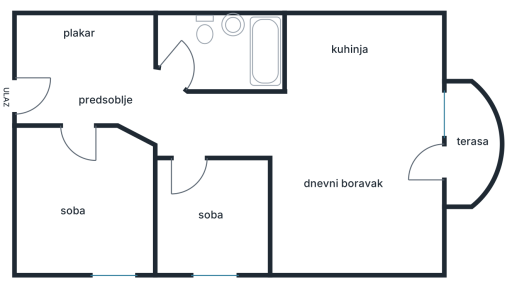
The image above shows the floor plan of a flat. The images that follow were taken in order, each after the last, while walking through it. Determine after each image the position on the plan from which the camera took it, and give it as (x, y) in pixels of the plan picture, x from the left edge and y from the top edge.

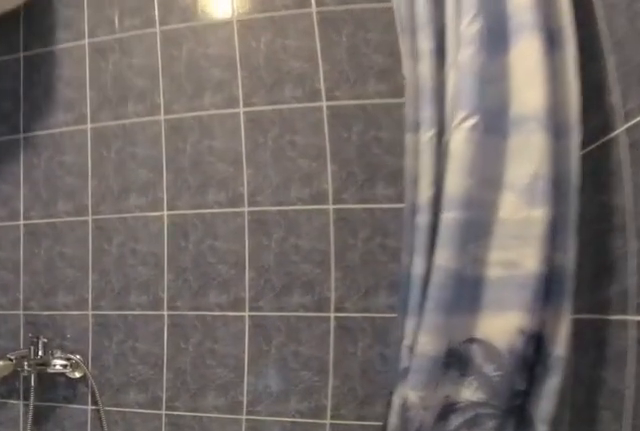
(193, 65)
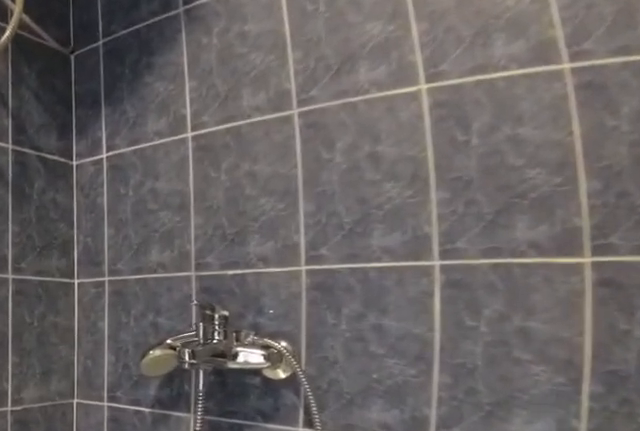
(225, 67)
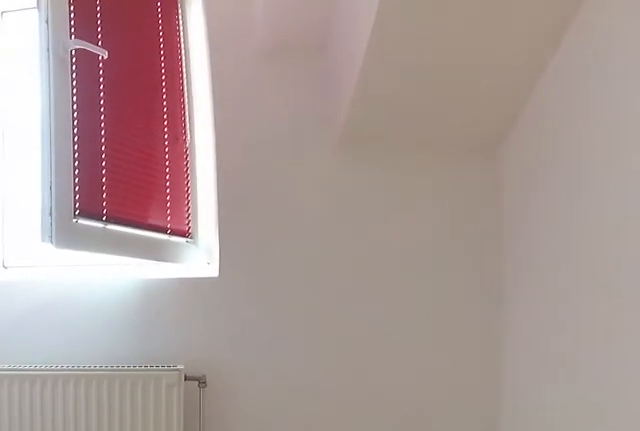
(186, 199)
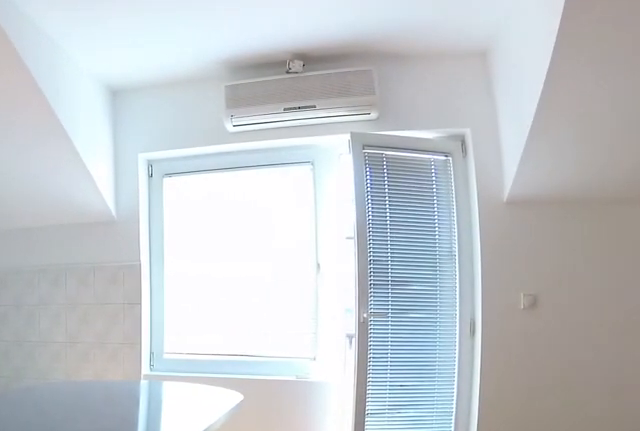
(270, 151)
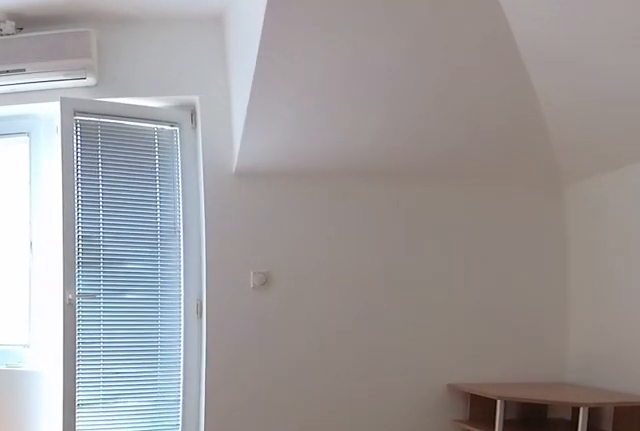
(321, 165)
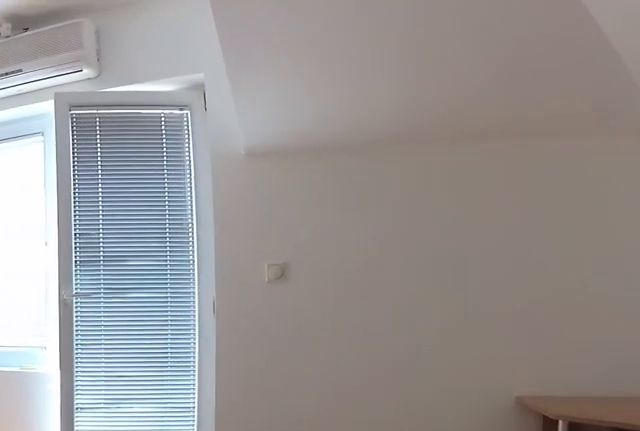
(325, 193)
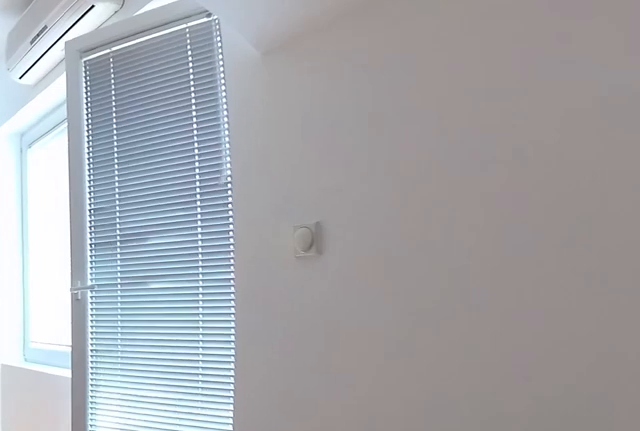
(375, 248)
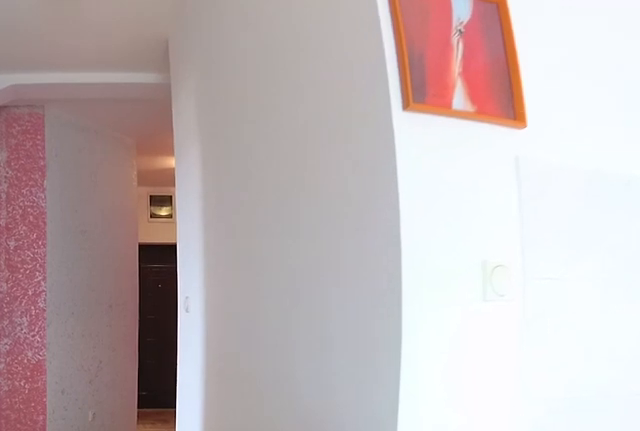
(347, 114)
